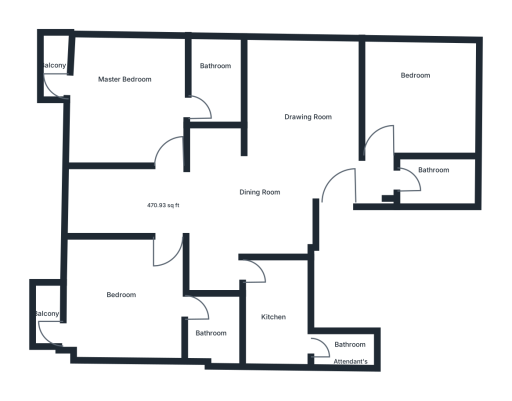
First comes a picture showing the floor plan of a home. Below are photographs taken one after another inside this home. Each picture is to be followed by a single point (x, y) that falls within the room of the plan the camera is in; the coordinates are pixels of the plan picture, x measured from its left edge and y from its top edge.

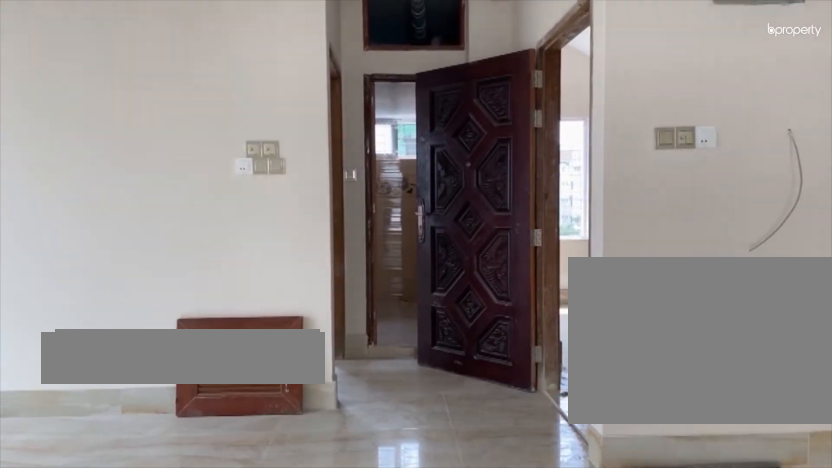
(288, 162)
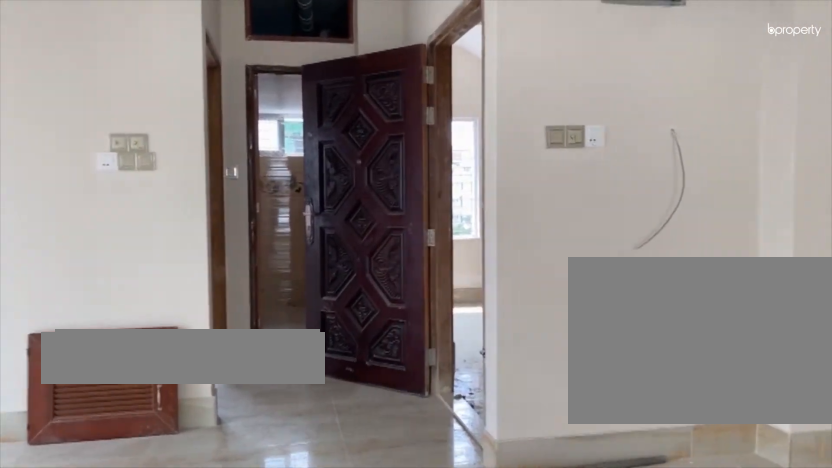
(288, 162)
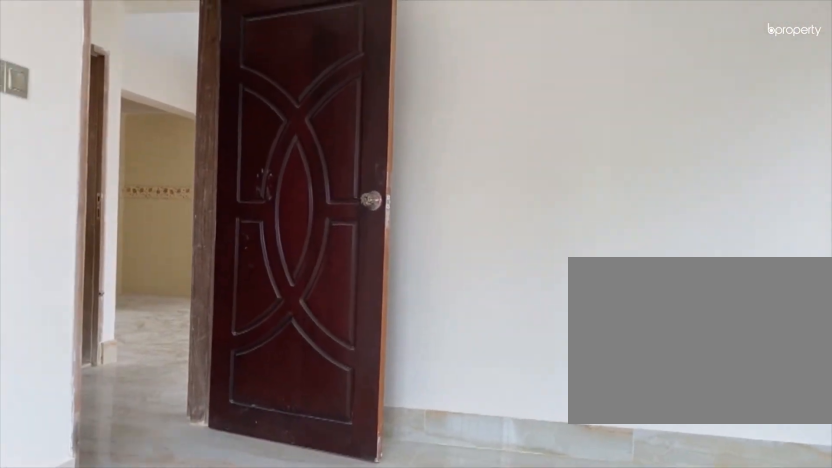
(427, 101)
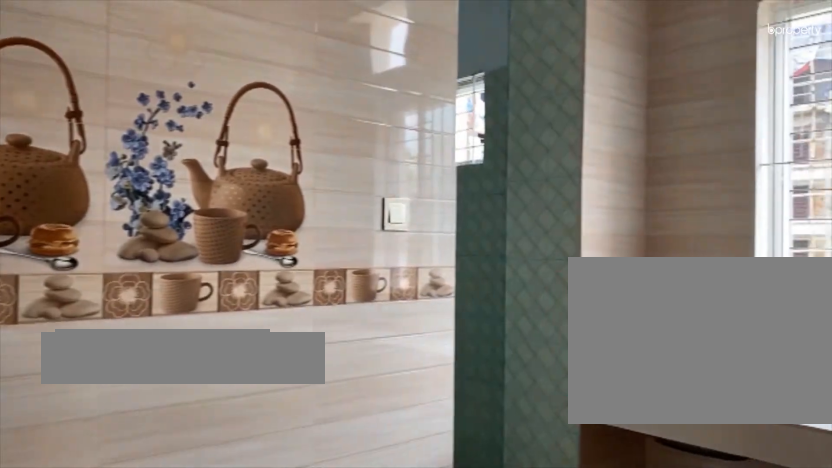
(275, 318)
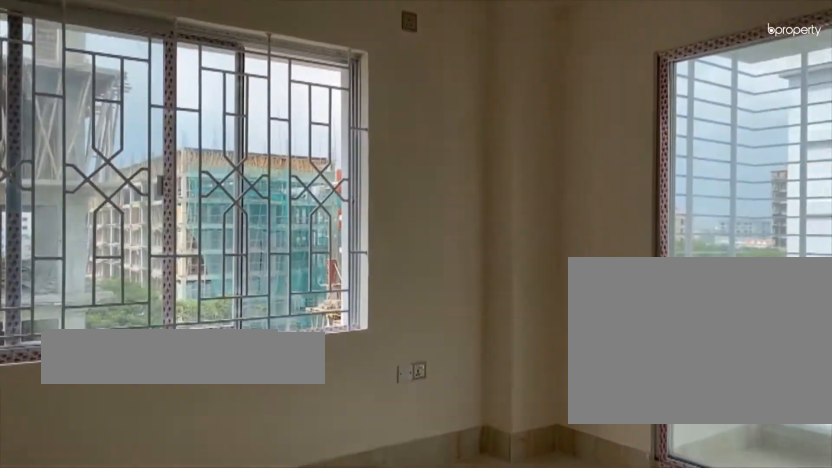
(125, 295)
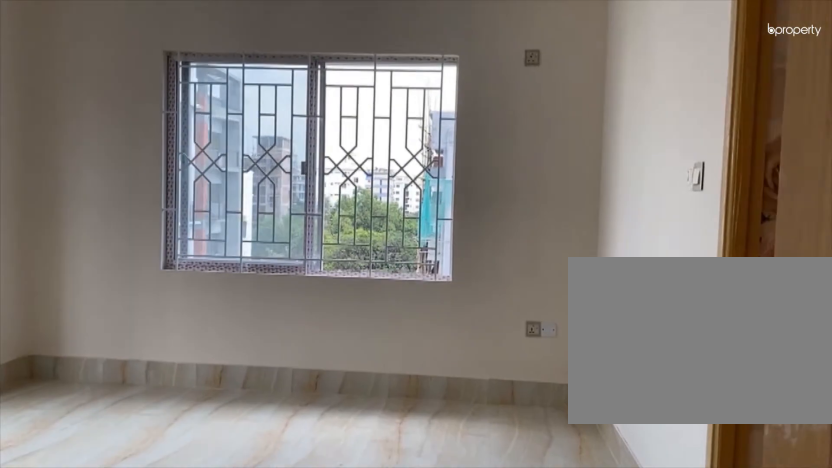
(126, 101)
